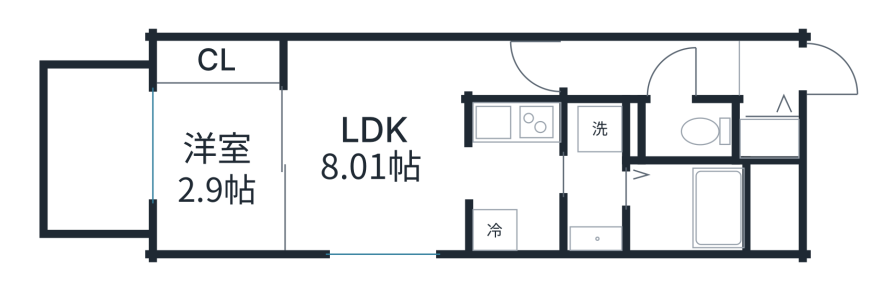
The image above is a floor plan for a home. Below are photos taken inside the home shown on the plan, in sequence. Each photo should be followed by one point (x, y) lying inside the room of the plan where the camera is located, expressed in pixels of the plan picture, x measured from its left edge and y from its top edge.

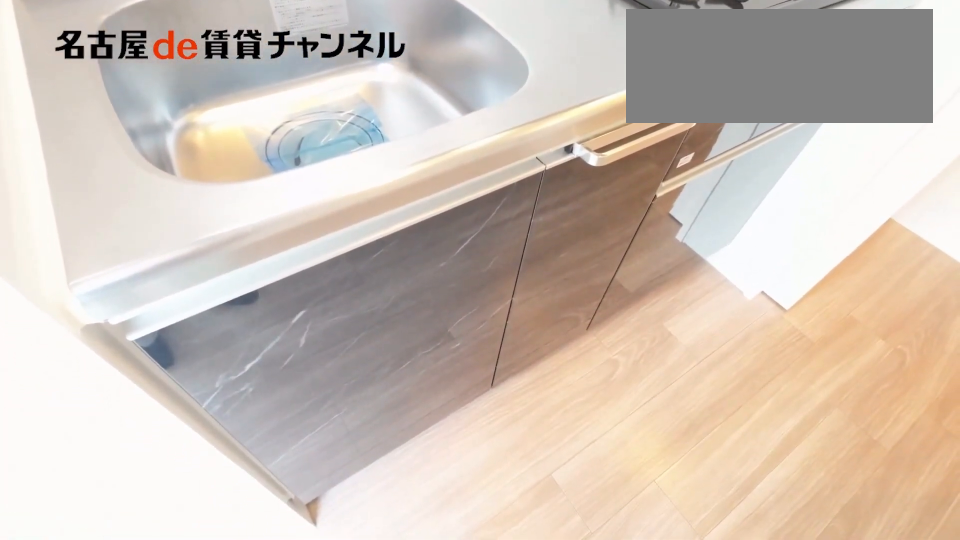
(516, 178)
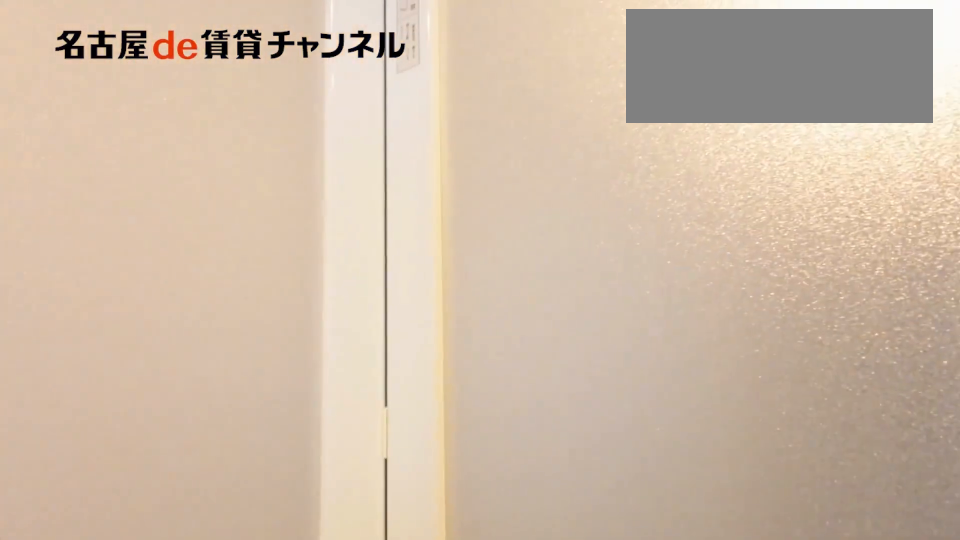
(593, 131)
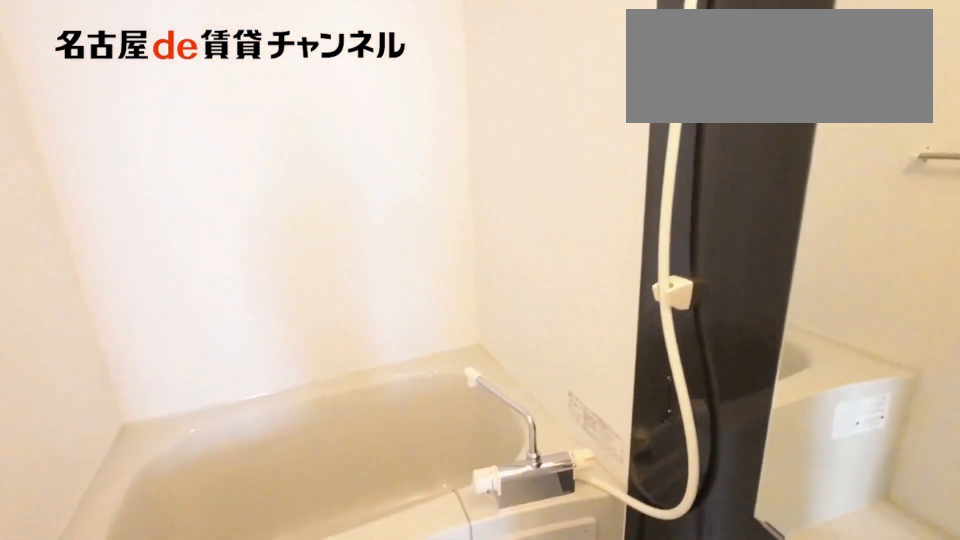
(688, 213)
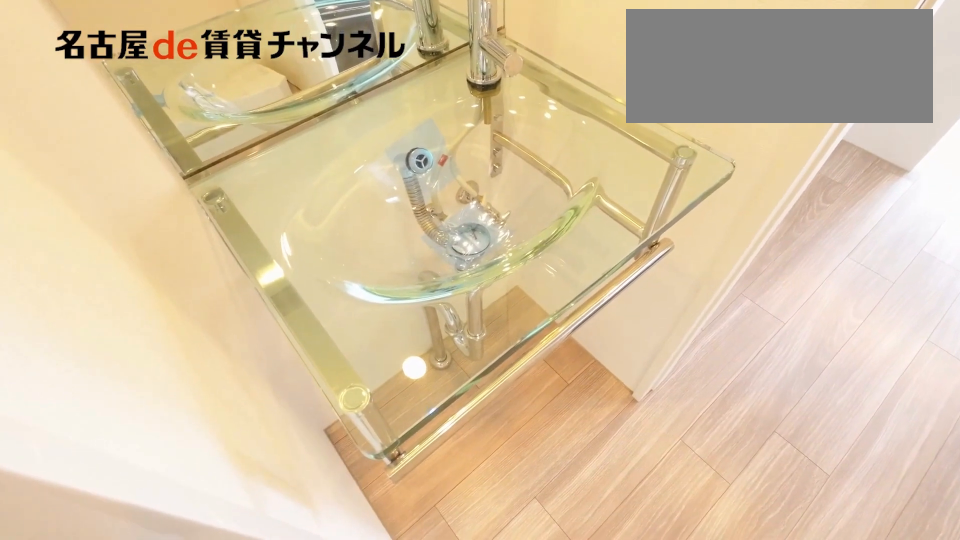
(596, 231)
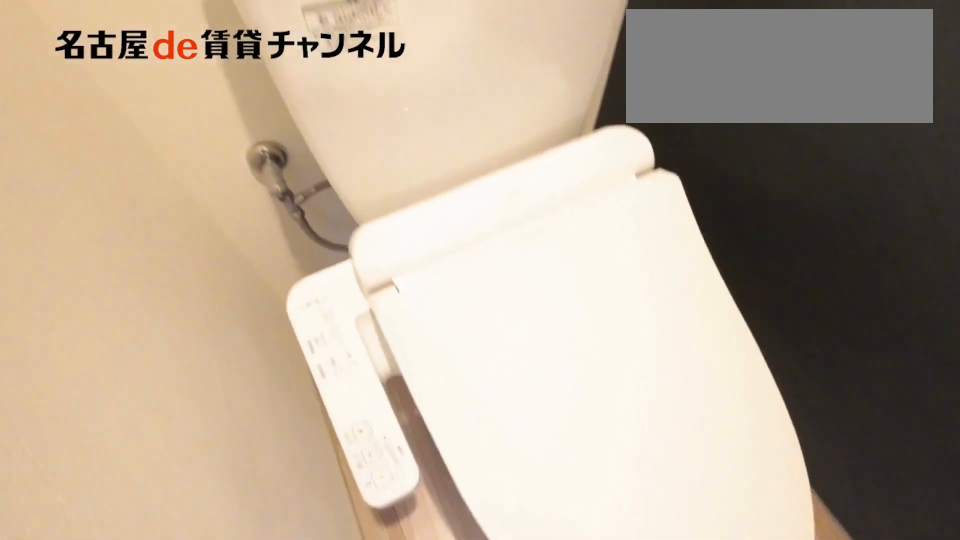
(683, 135)
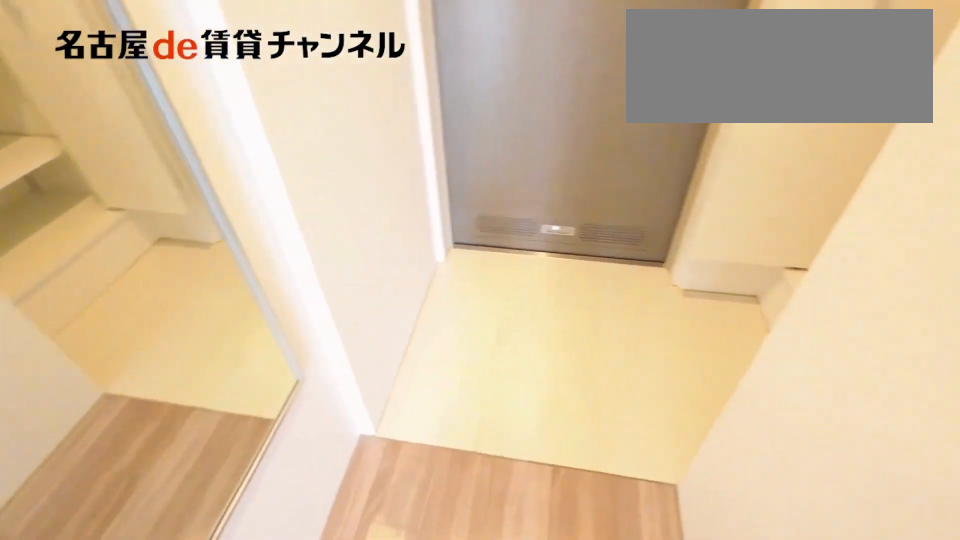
(772, 98)
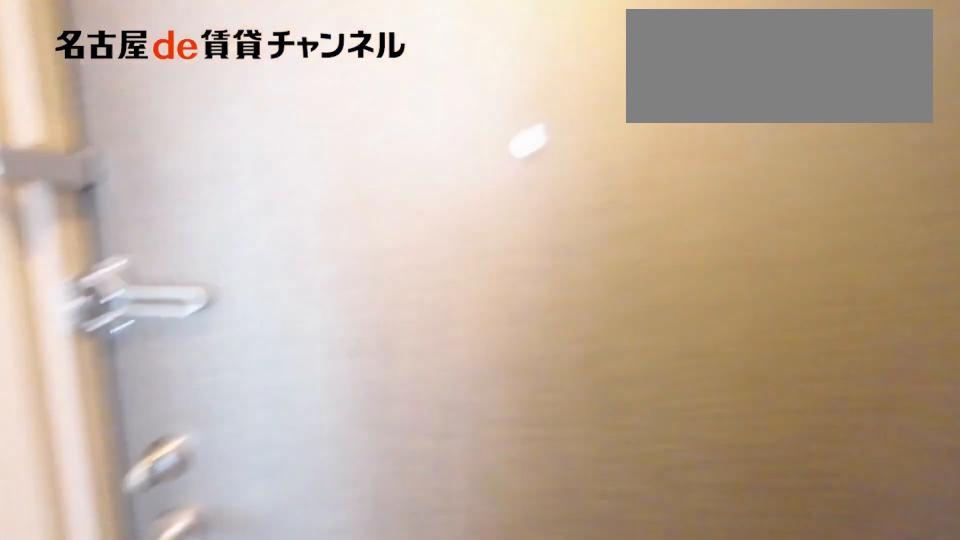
(772, 98)
